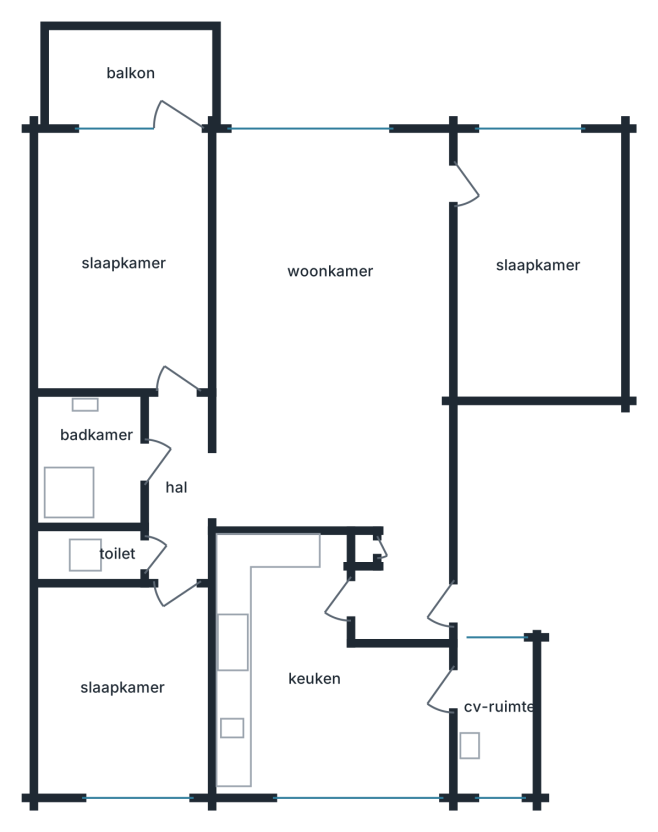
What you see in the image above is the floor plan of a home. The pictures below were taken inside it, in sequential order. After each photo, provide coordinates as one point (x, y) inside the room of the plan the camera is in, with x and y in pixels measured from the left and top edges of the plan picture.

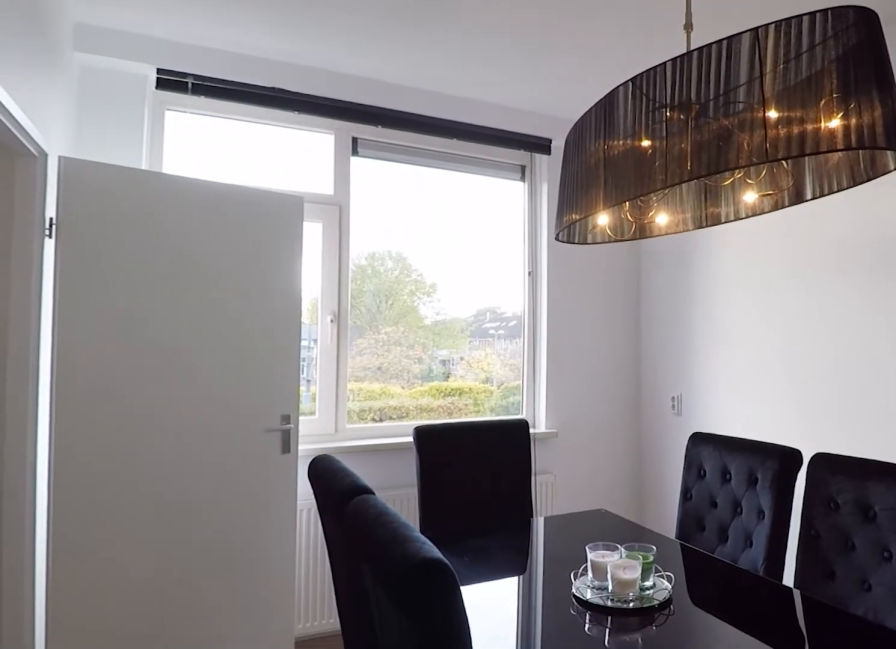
(539, 265)
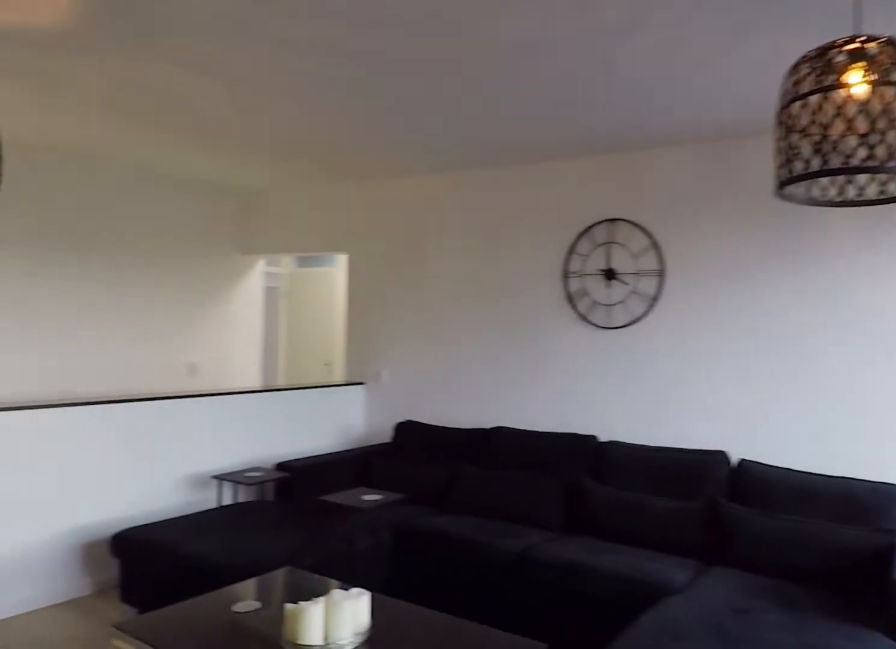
(339, 354)
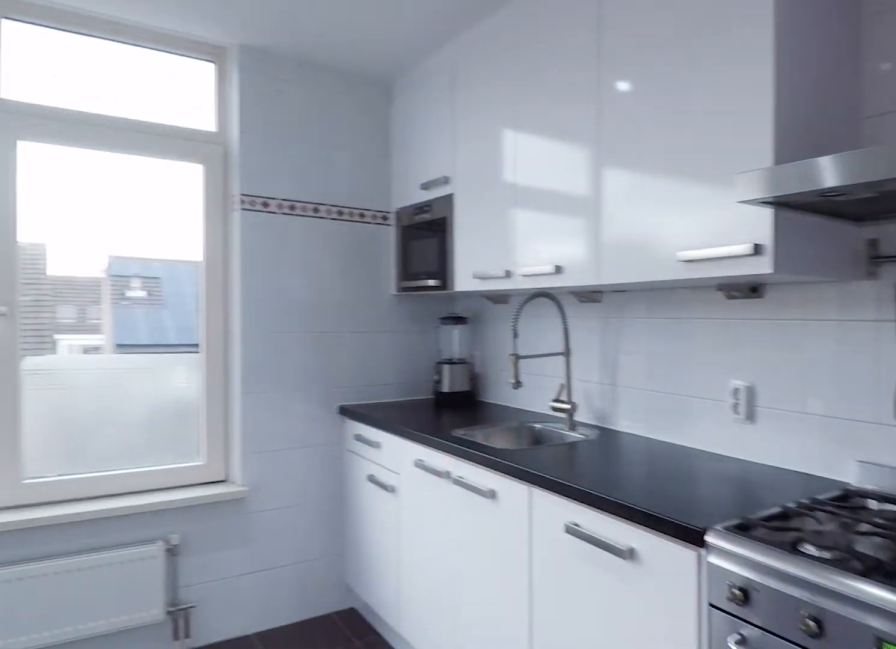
(314, 678)
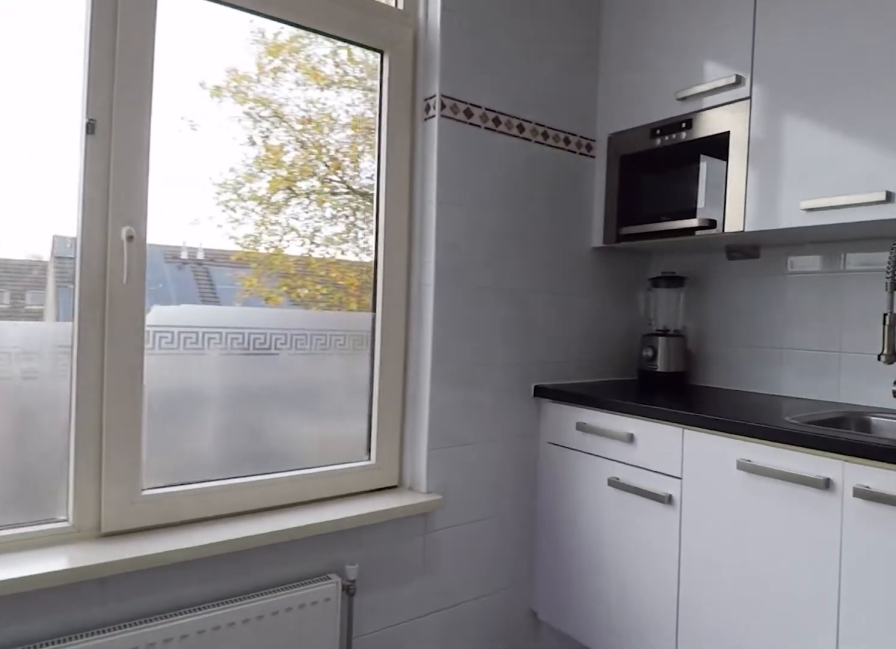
(314, 678)
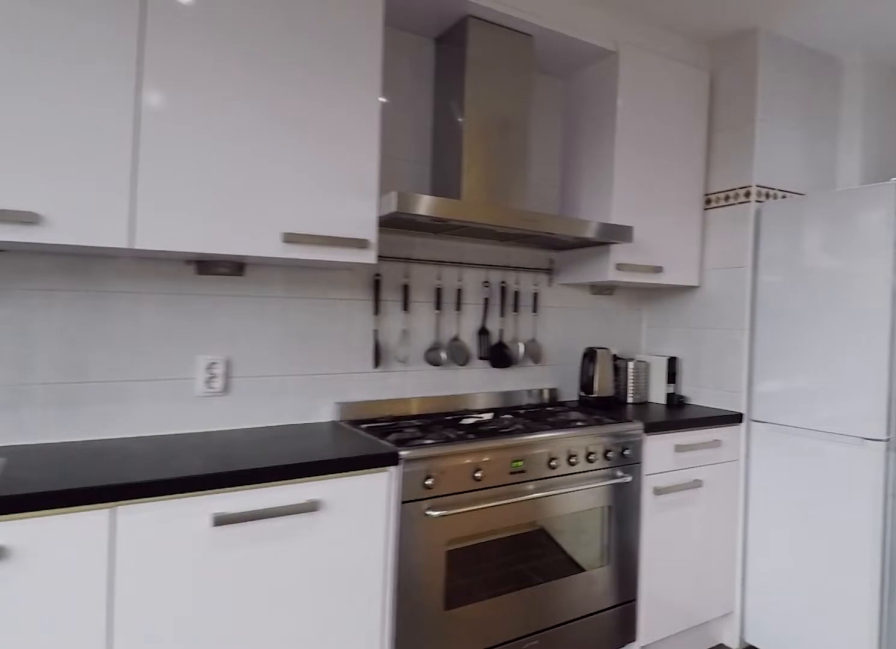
(314, 678)
